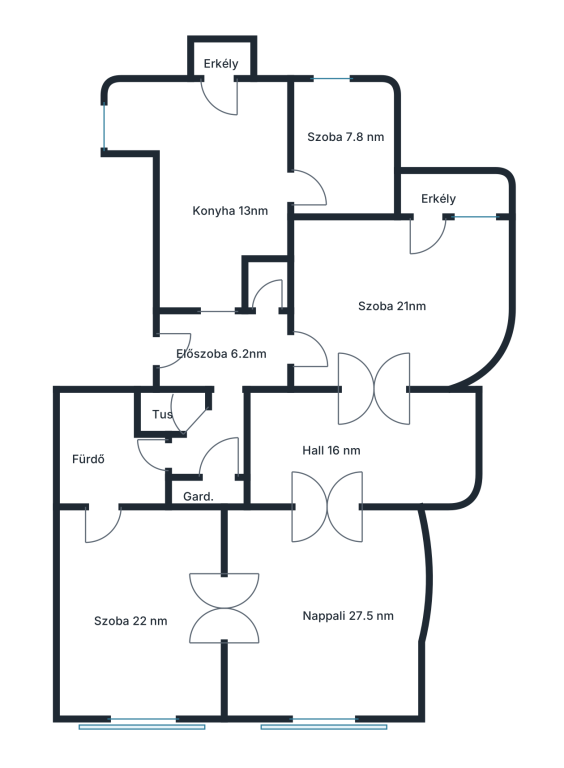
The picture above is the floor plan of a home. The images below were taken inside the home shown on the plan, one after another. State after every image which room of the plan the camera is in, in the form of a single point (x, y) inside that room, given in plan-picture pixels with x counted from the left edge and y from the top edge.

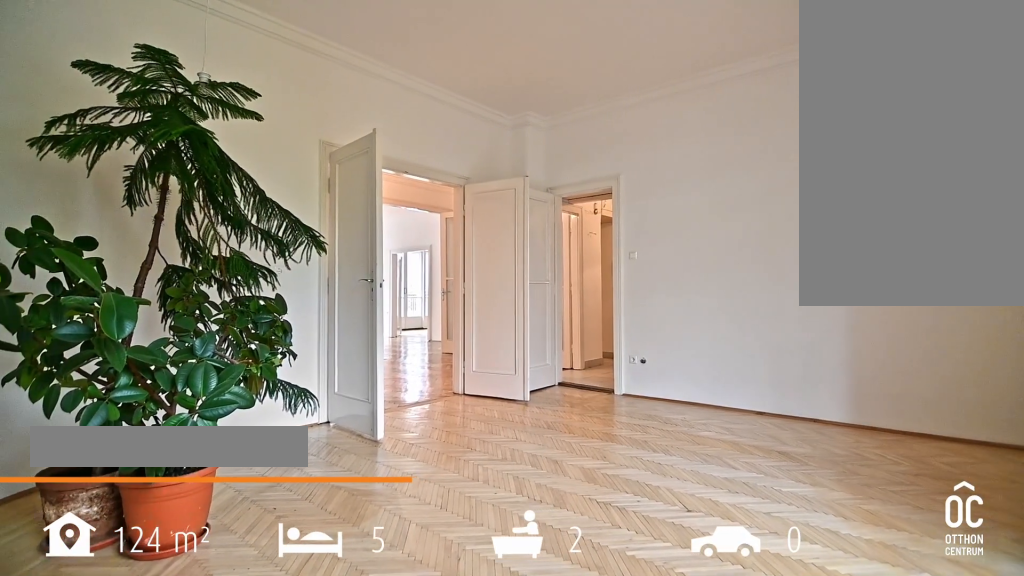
(389, 301)
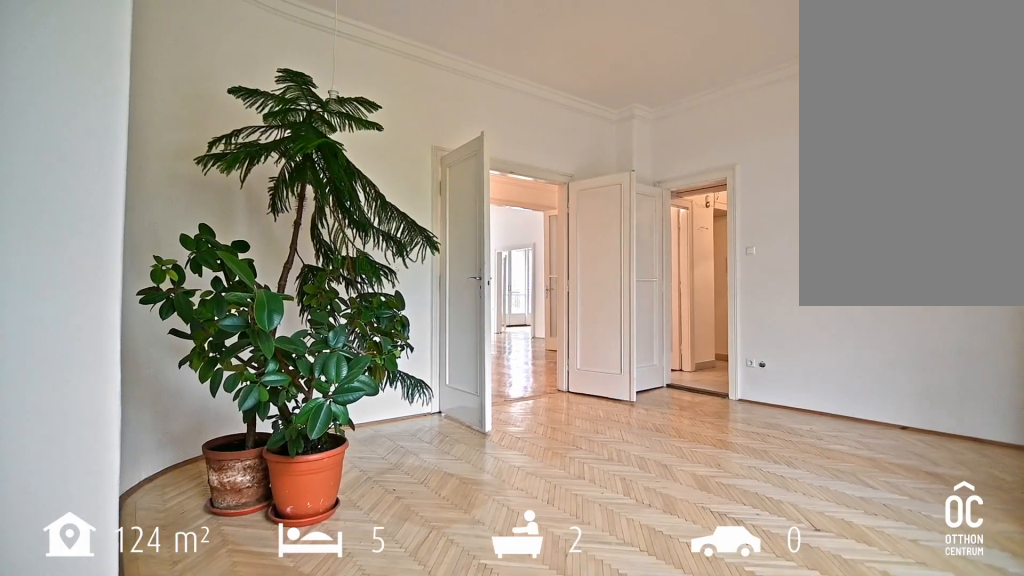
(389, 302)
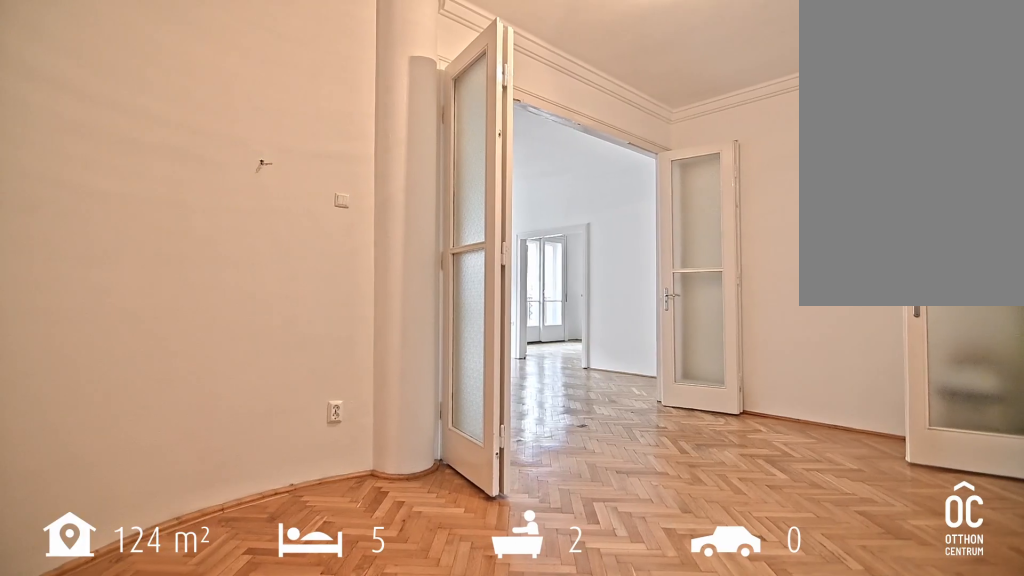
(345, 453)
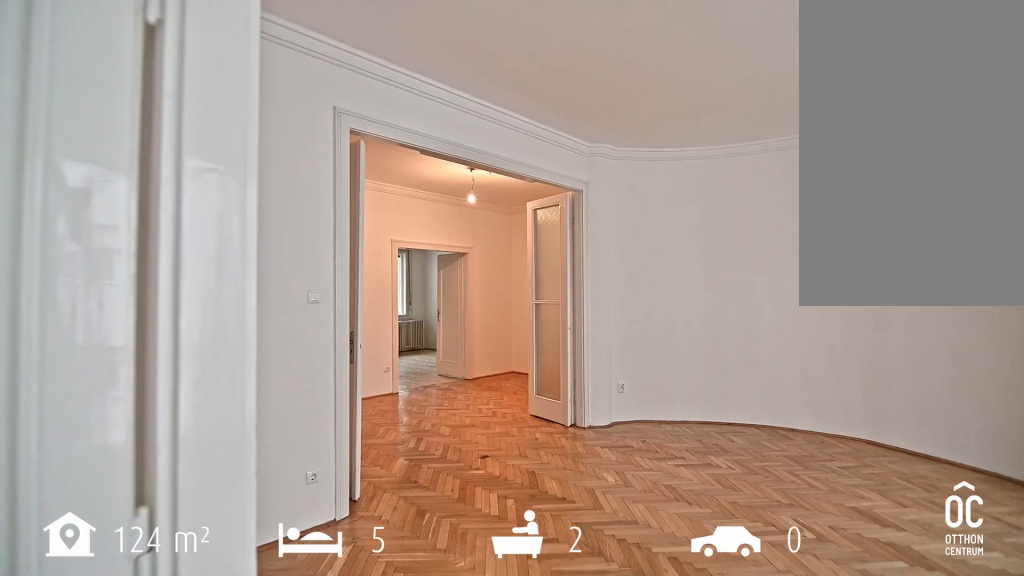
(323, 610)
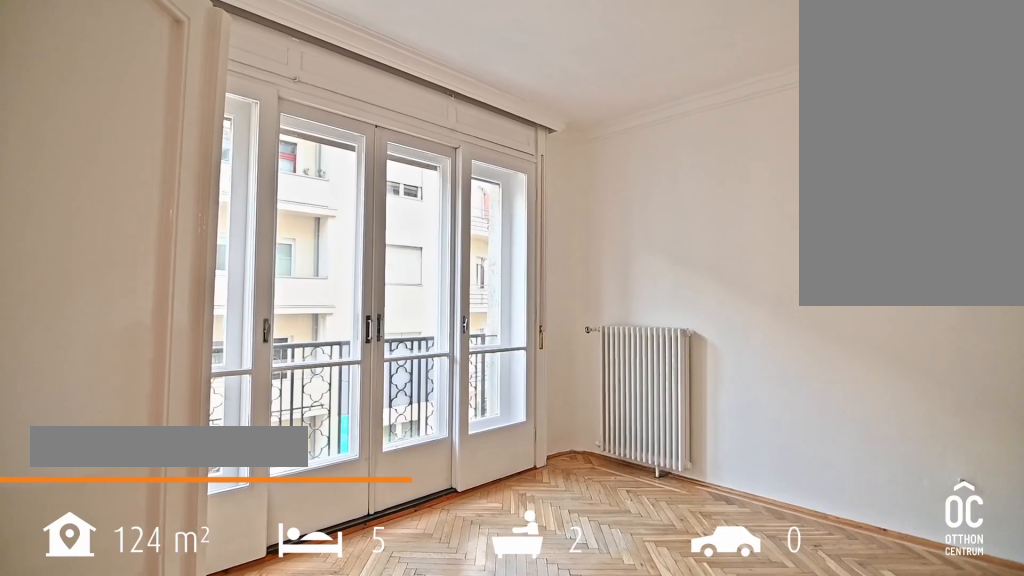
(139, 610)
